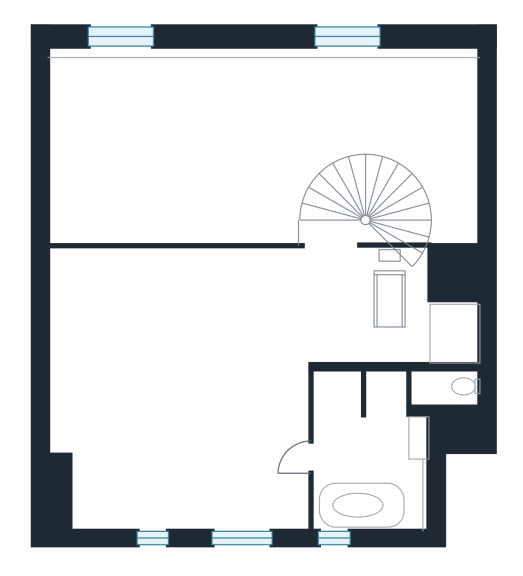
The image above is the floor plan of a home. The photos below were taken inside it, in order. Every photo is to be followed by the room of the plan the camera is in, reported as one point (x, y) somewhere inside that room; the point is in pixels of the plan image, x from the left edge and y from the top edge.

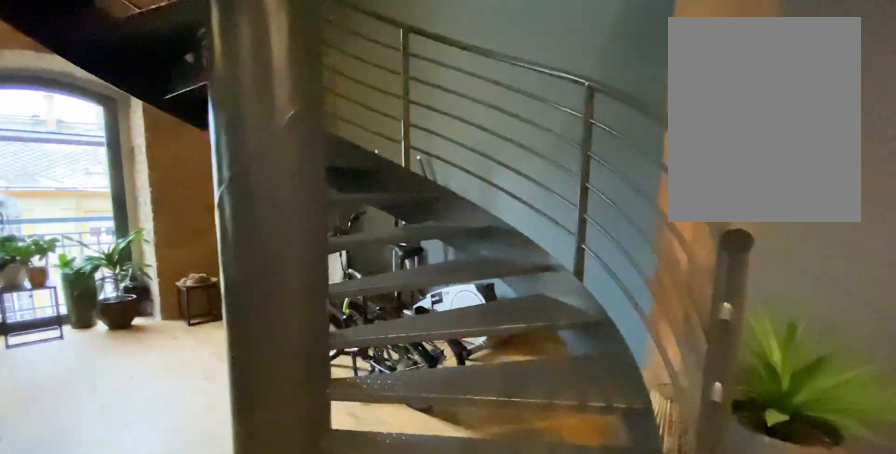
(363, 215)
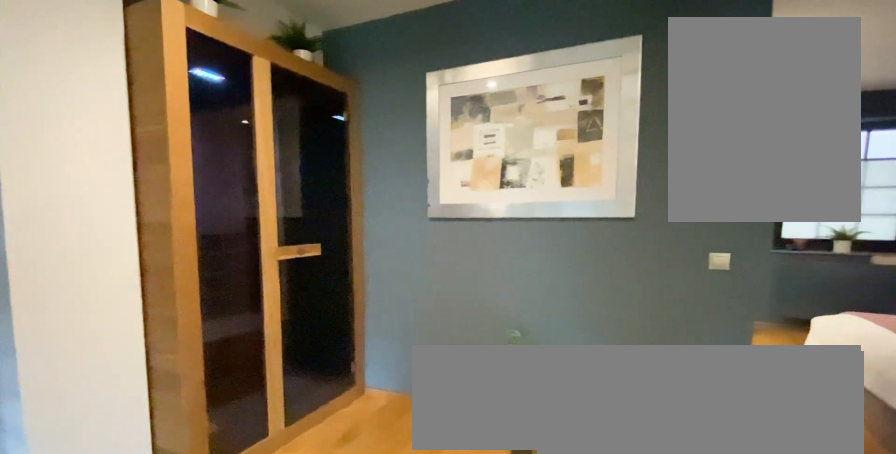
(217, 401)
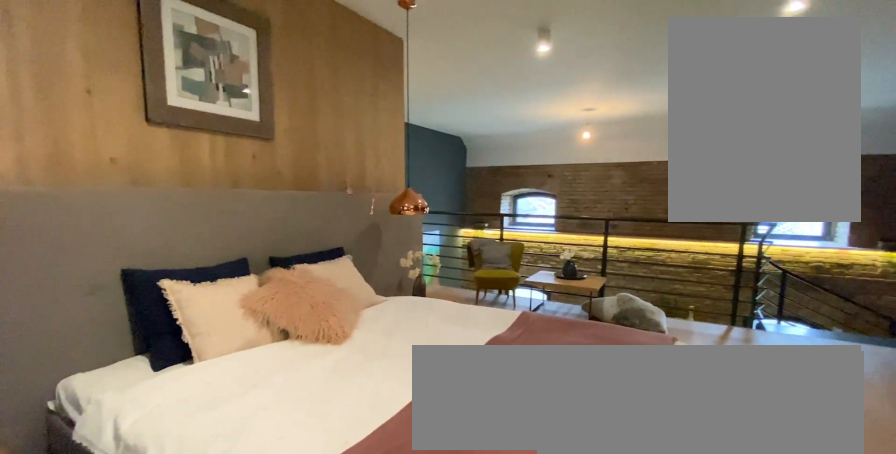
(217, 401)
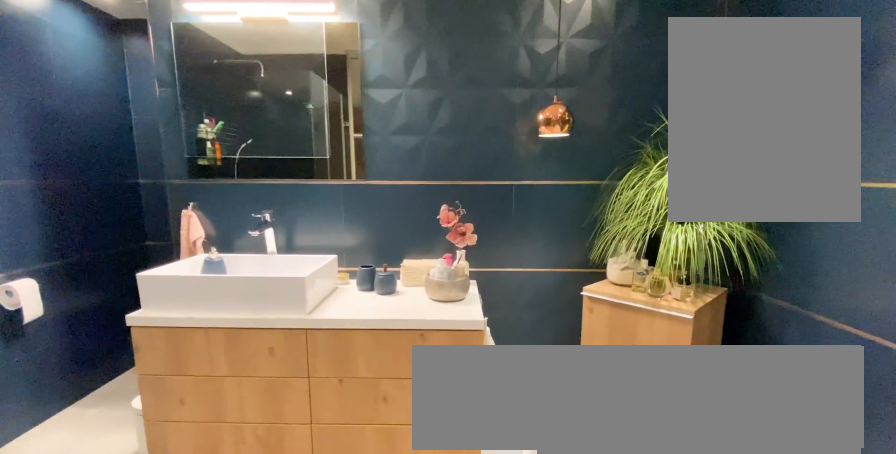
(361, 434)
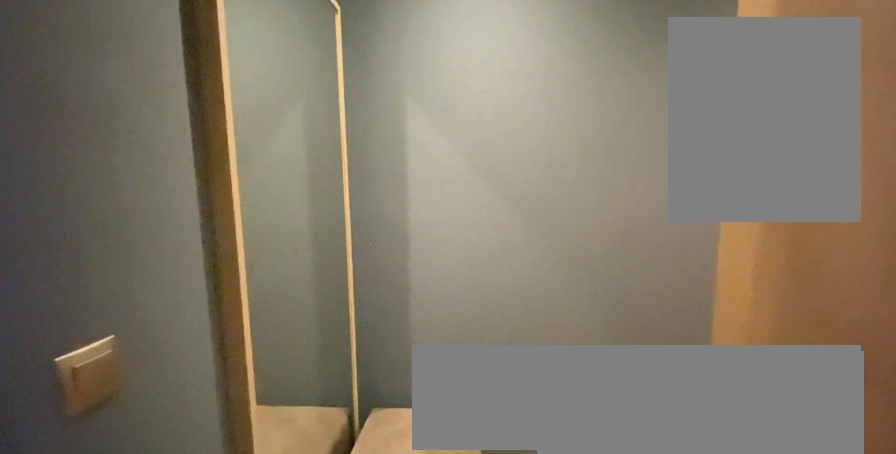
(217, 401)
